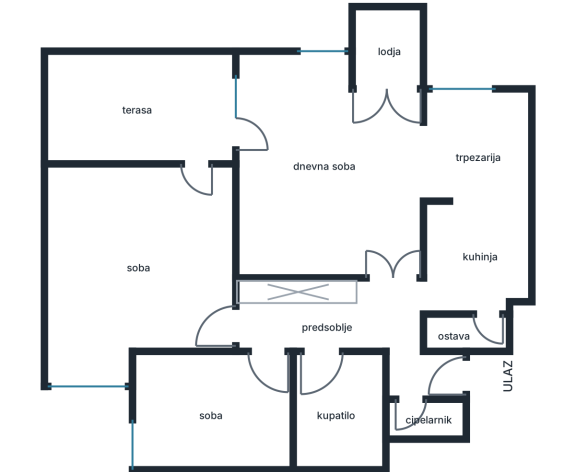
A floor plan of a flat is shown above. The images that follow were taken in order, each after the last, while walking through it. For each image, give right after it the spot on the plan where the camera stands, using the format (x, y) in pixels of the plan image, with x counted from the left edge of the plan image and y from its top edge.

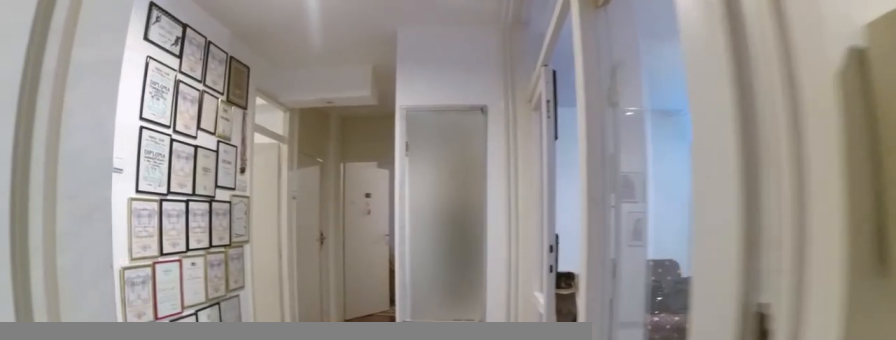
(477, 299)
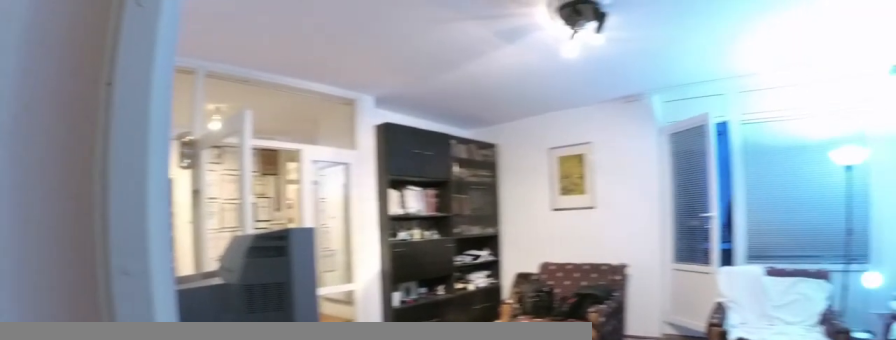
(461, 138)
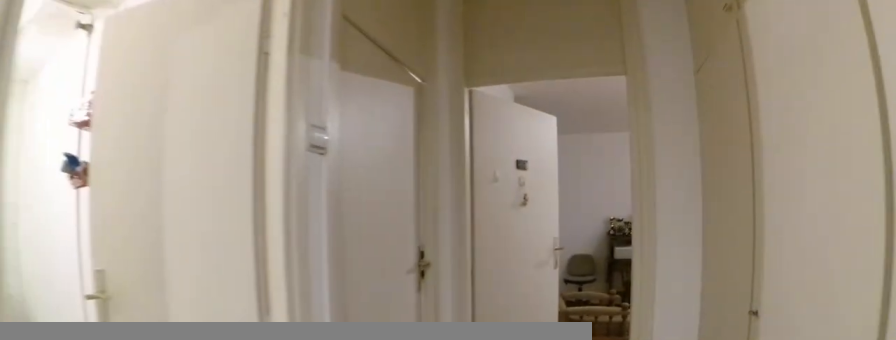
(365, 316)
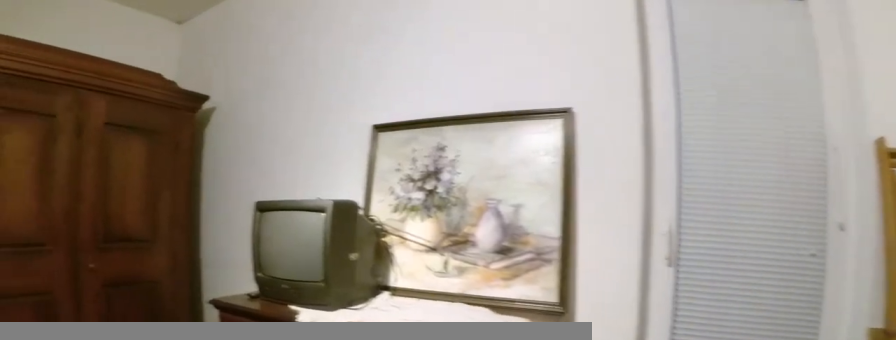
(205, 228)
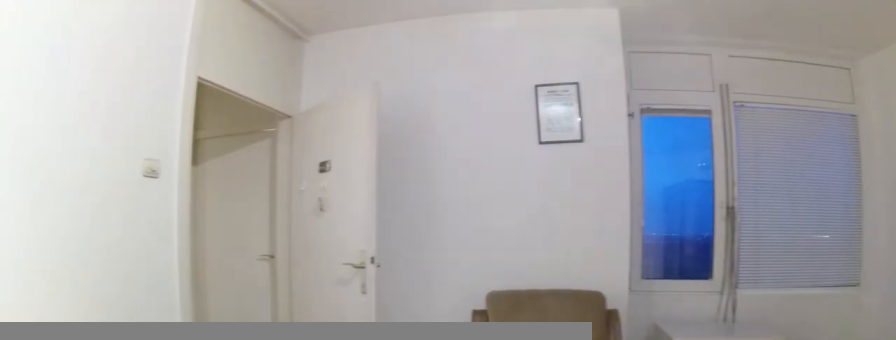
(204, 194)
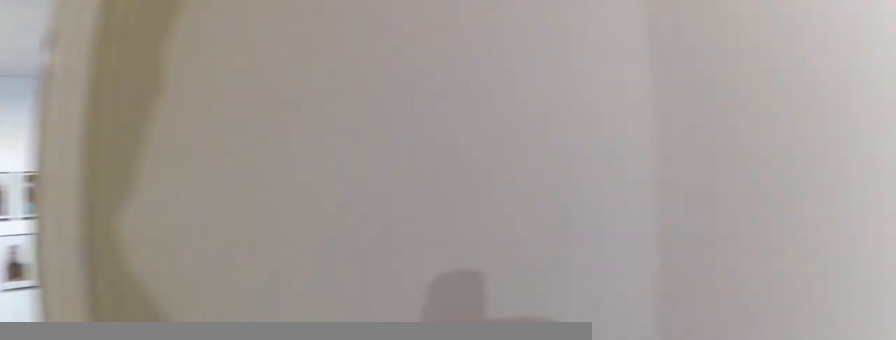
(259, 329)
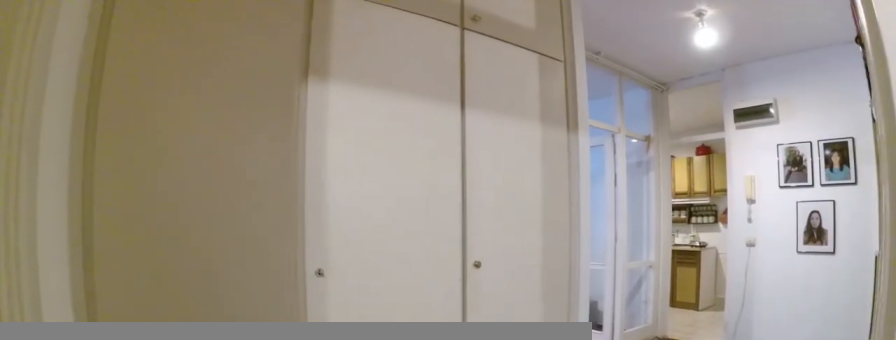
(236, 358)
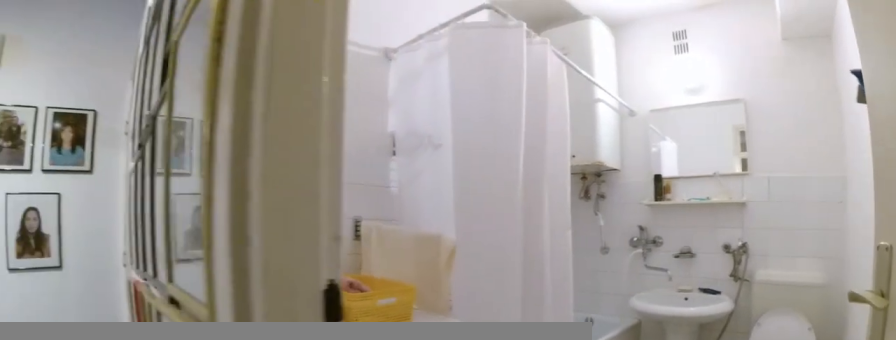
(291, 331)
